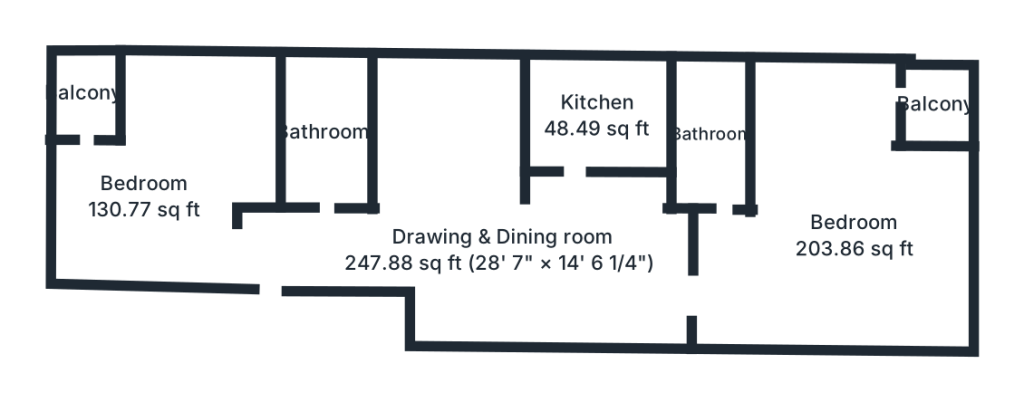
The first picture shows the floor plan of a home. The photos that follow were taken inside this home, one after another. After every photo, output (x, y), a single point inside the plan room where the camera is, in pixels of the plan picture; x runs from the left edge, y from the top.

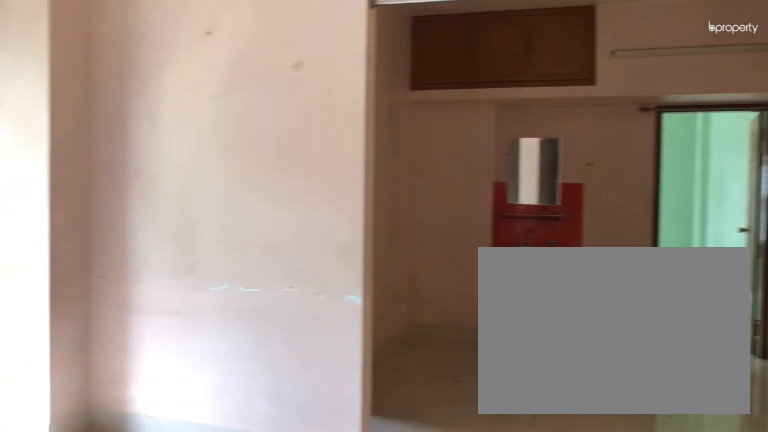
(504, 252)
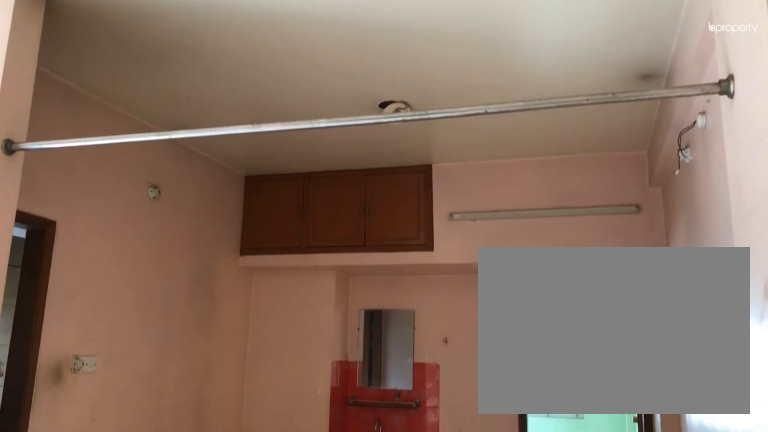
(504, 252)
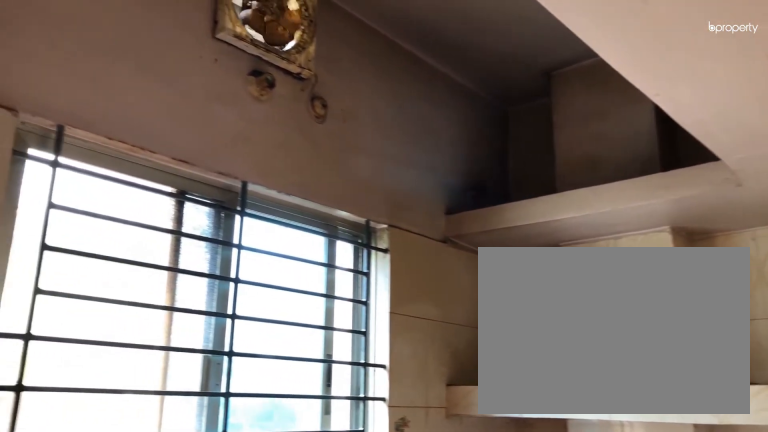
(598, 116)
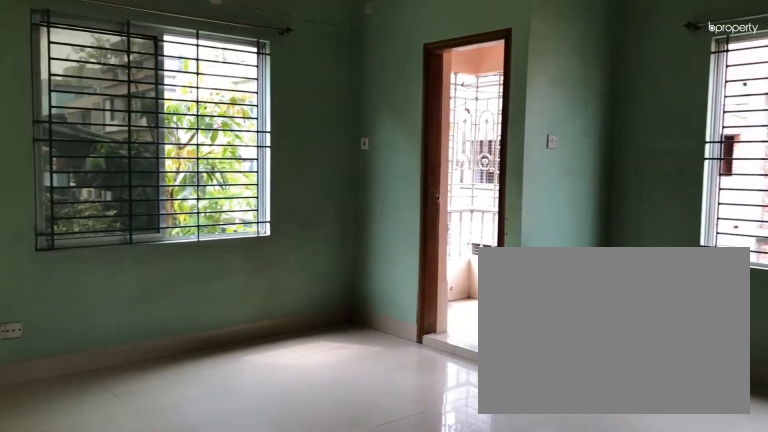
(851, 234)
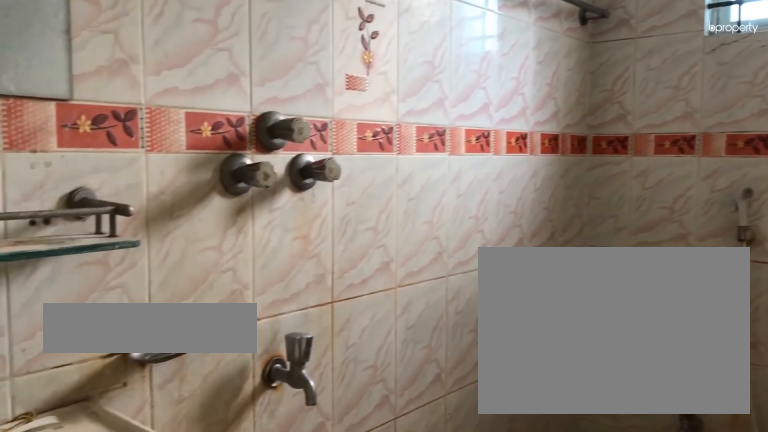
(713, 136)
